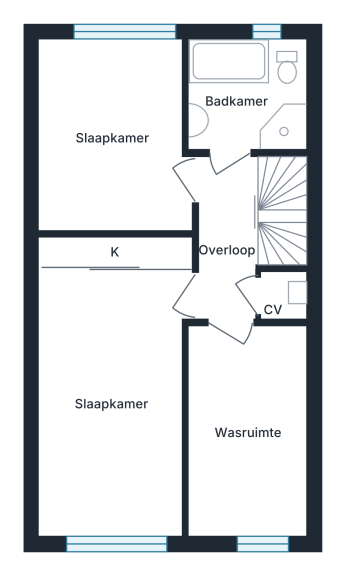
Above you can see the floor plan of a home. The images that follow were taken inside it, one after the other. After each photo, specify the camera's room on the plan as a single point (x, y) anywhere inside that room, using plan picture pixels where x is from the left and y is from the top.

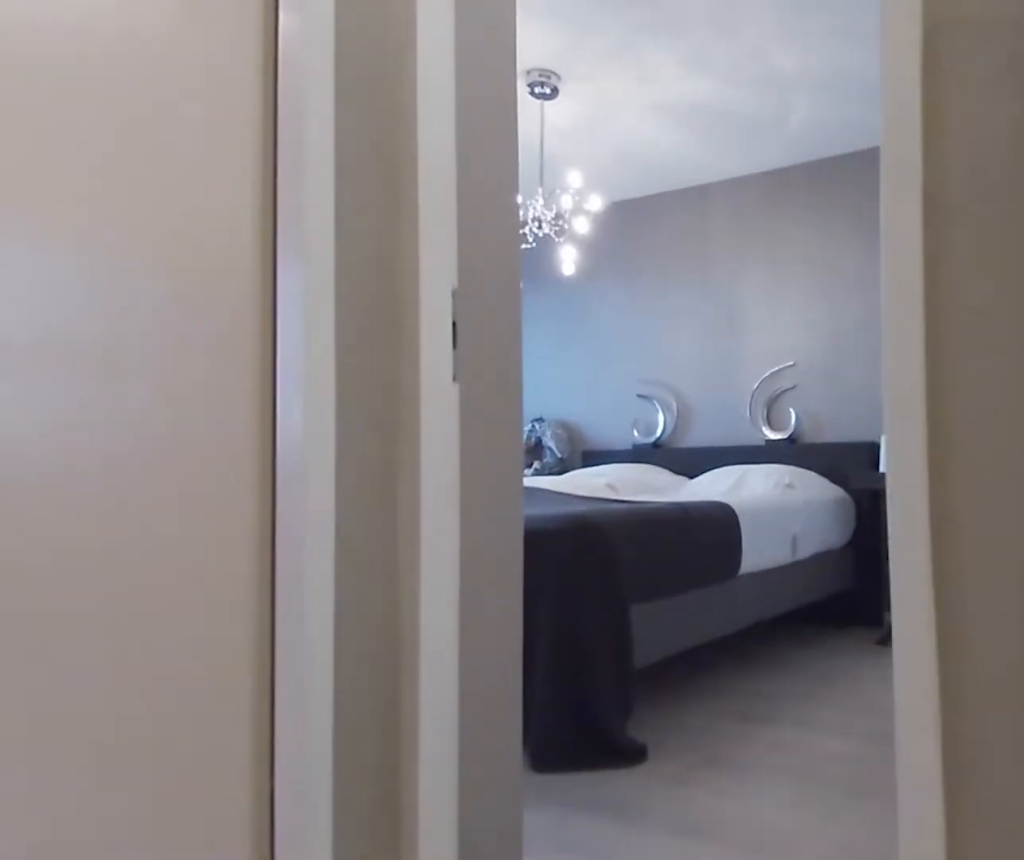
(227, 237)
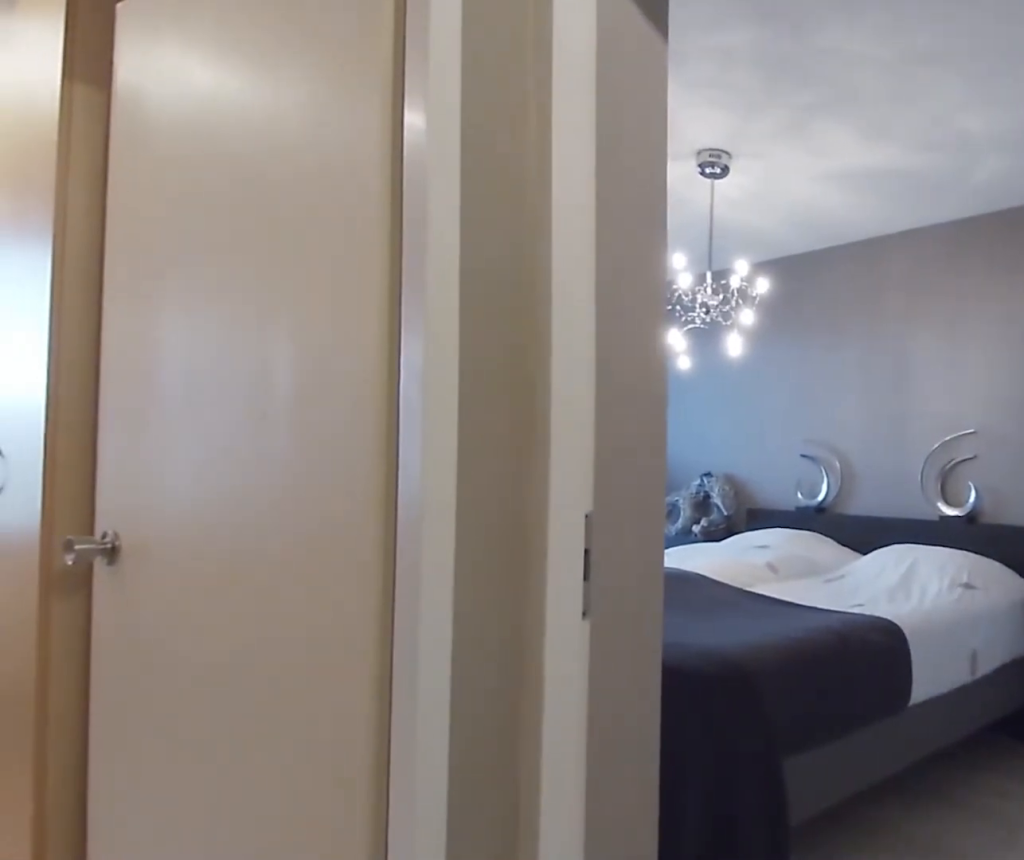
(227, 237)
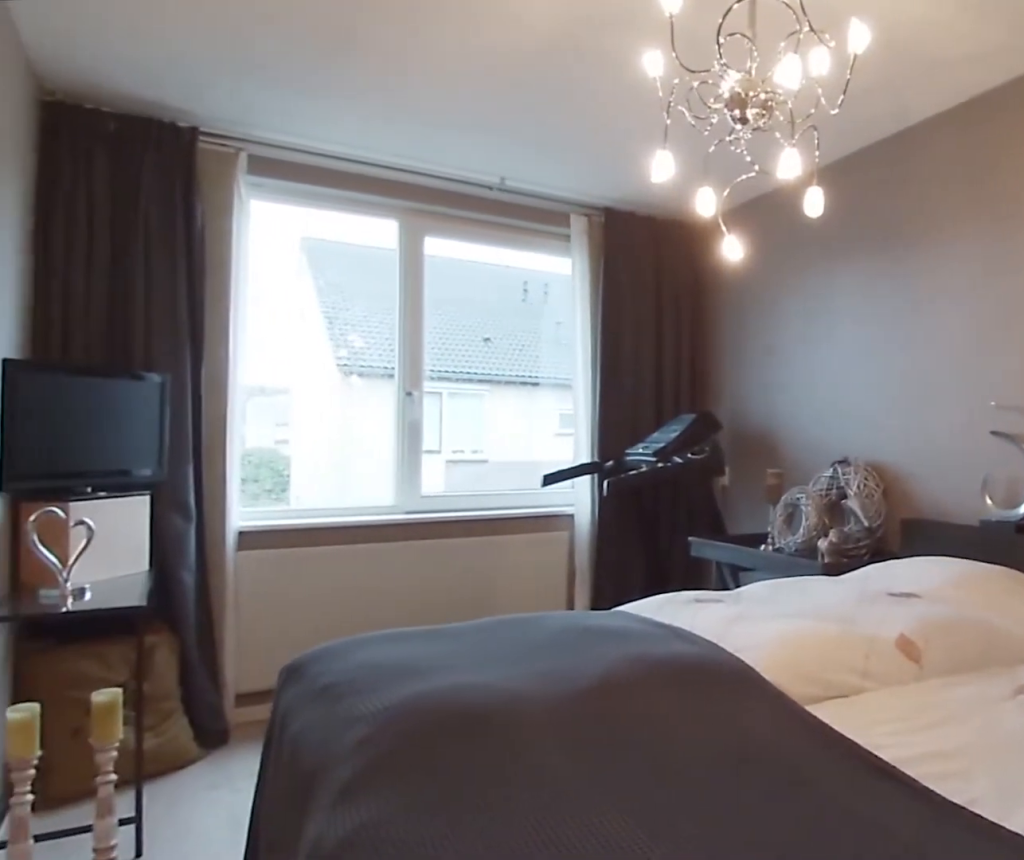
(112, 405)
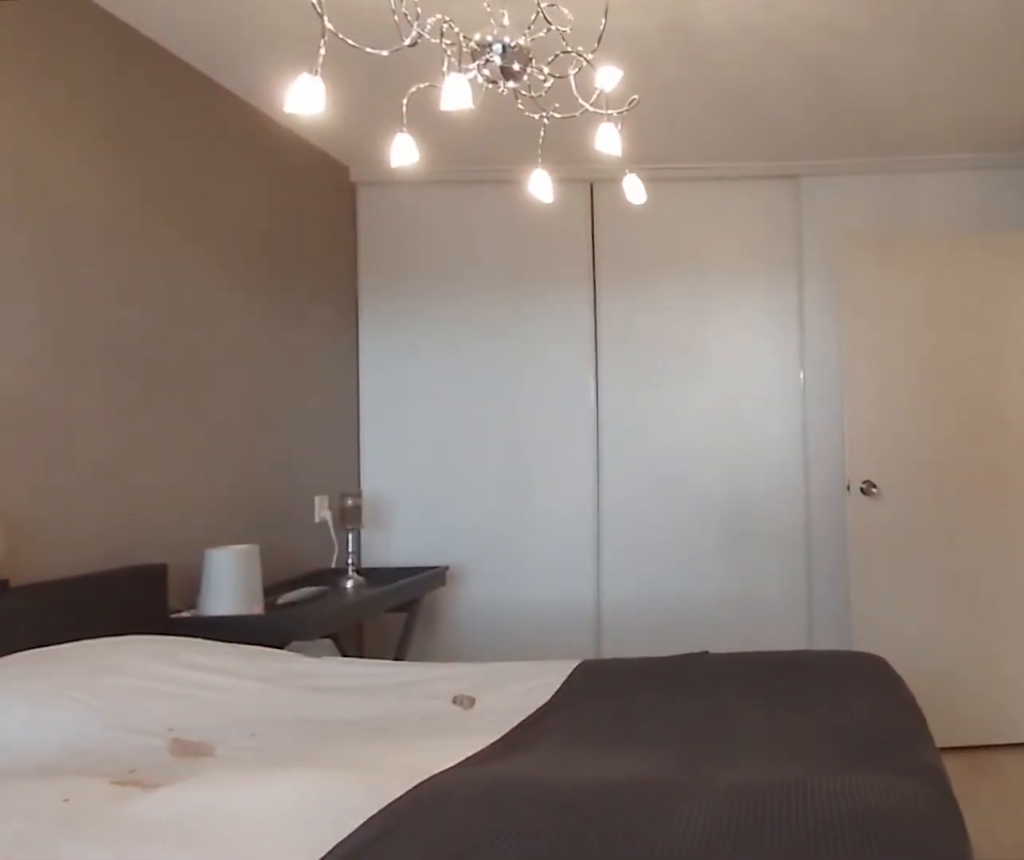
(112, 405)
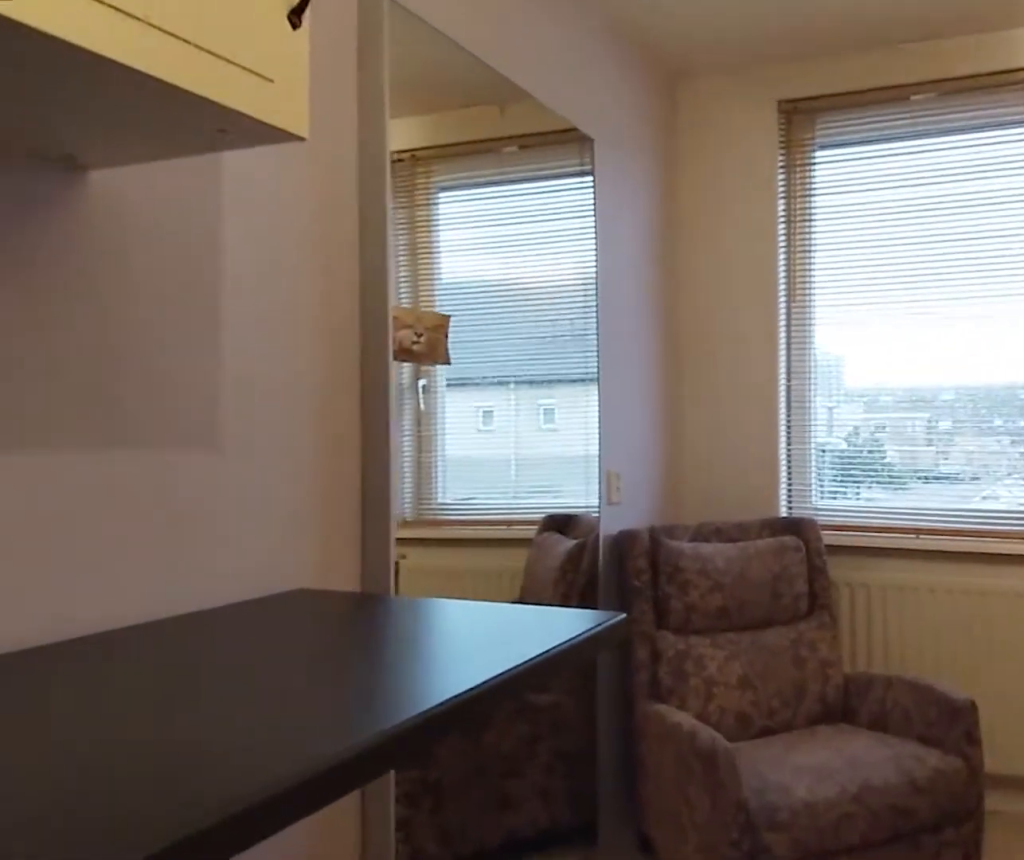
(245, 436)
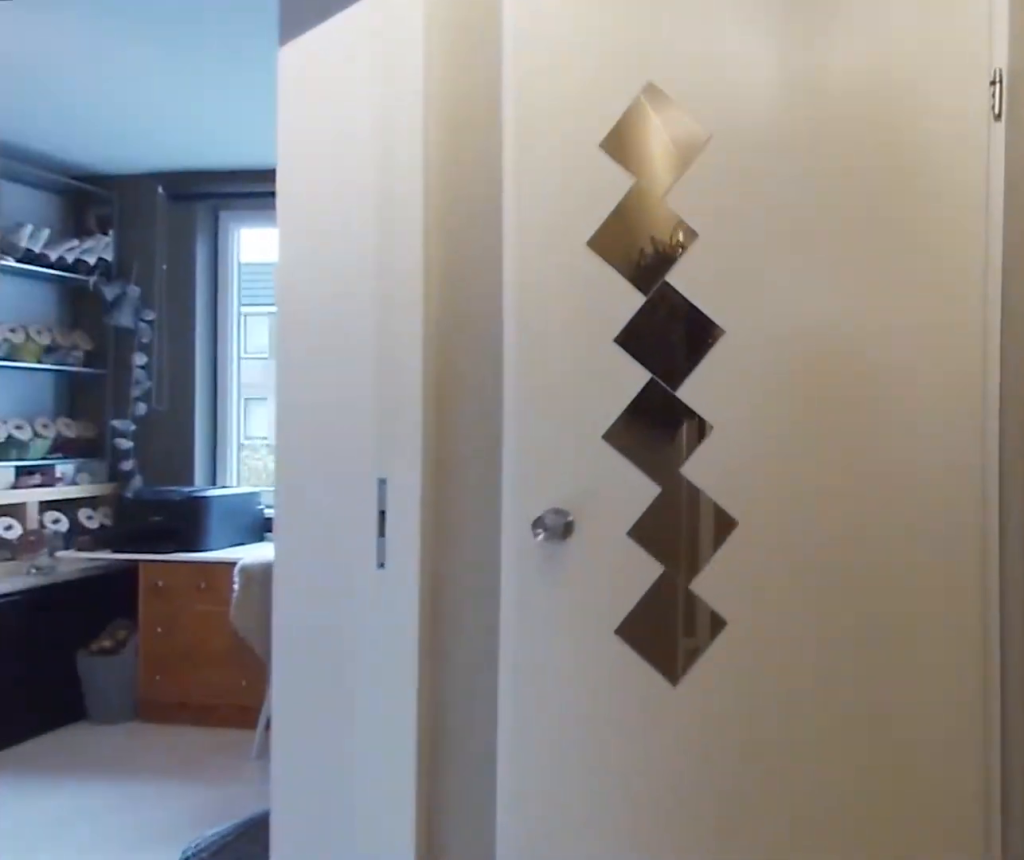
(227, 237)
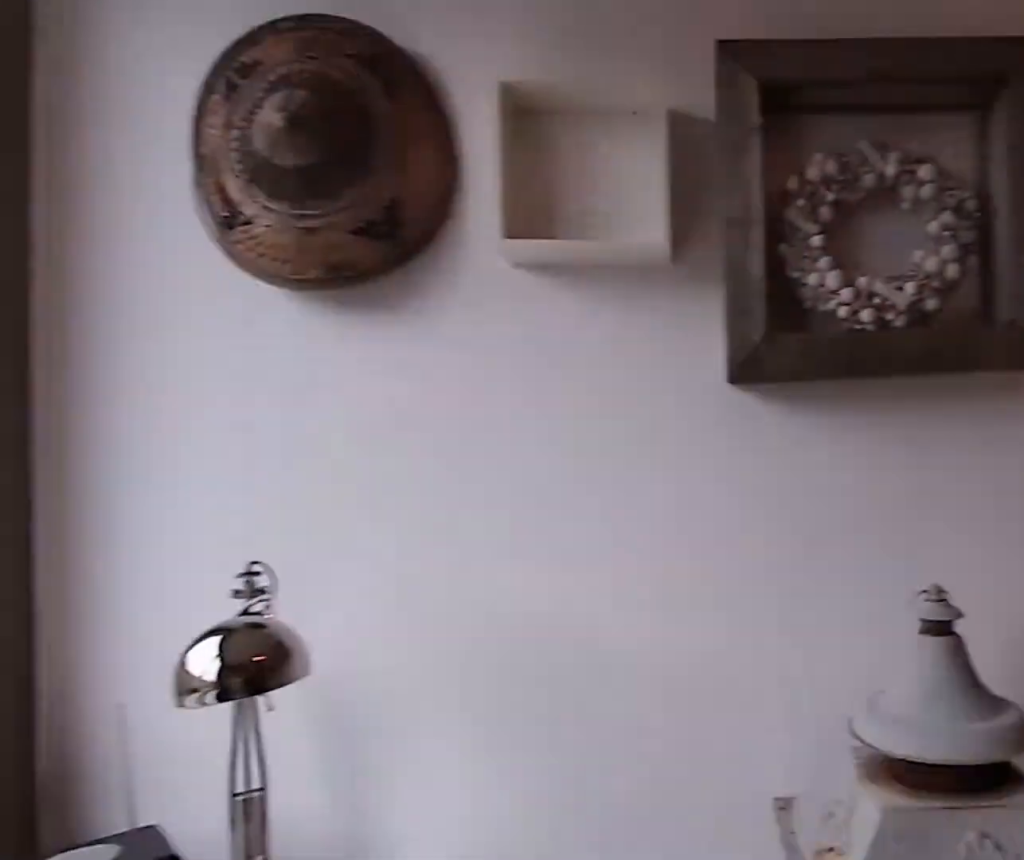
(112, 131)
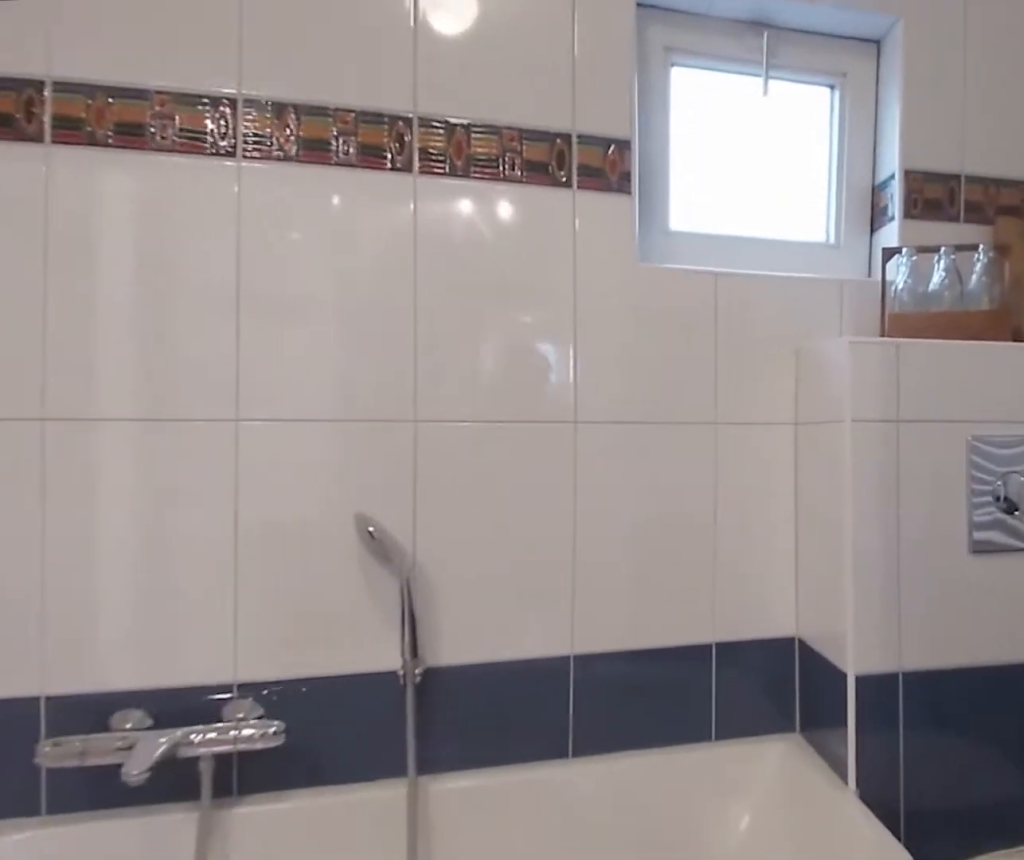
(248, 94)
